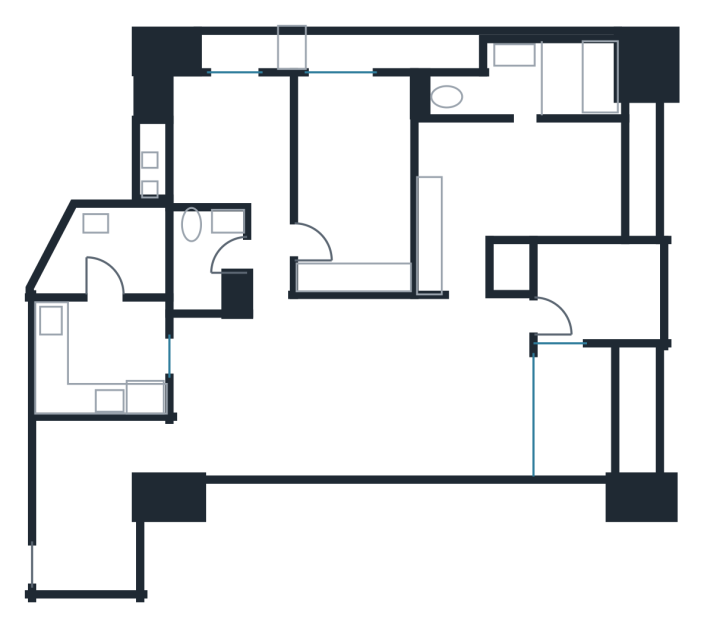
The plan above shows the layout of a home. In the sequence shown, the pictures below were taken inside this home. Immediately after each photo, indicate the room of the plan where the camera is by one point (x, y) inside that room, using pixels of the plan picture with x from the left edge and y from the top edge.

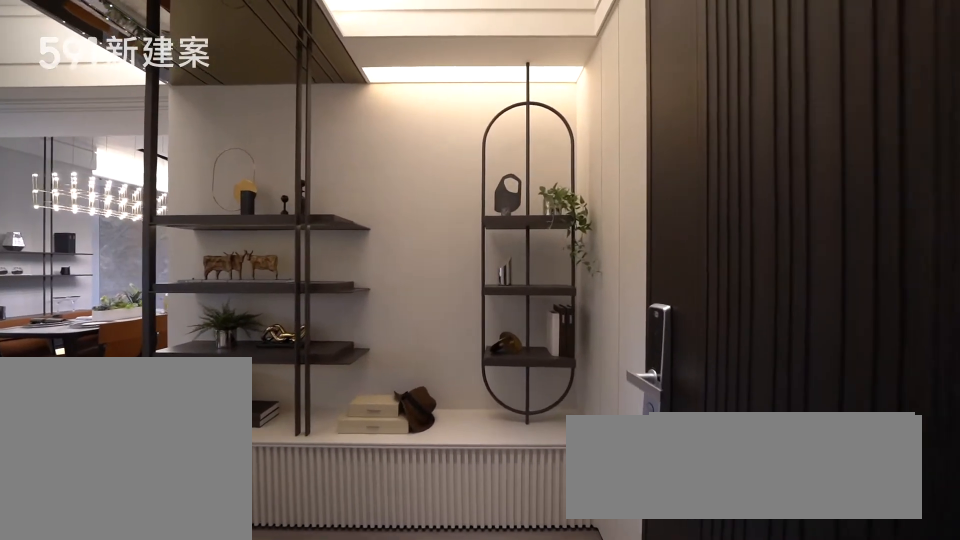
(84, 528)
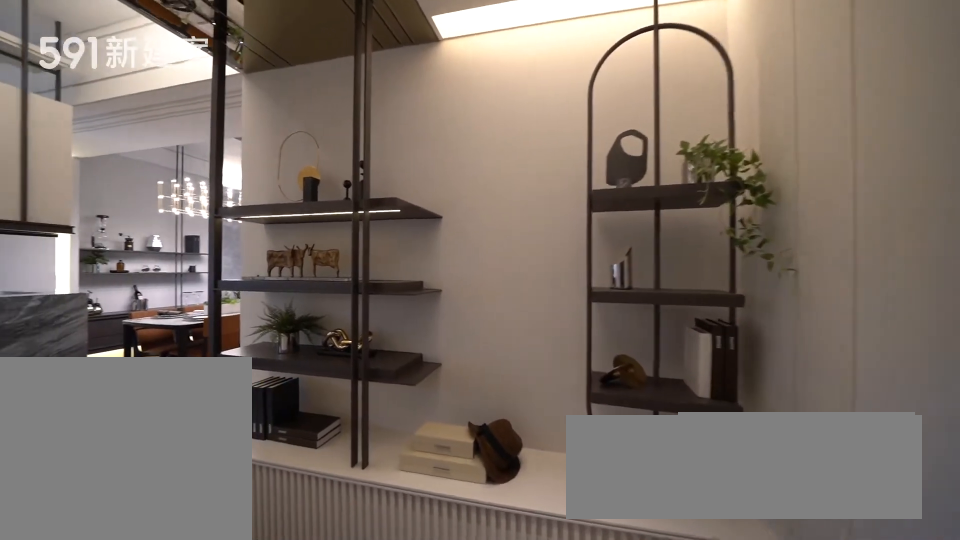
(84, 528)
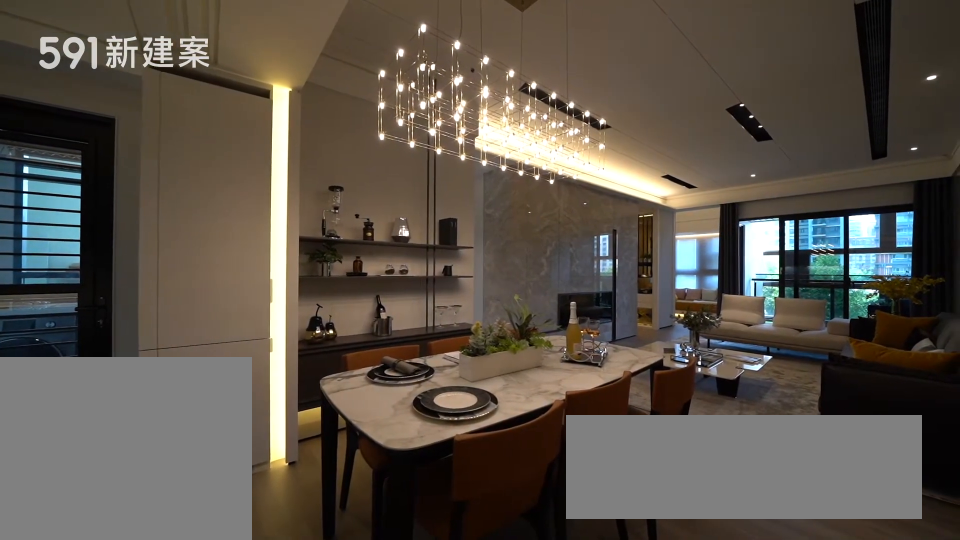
(247, 393)
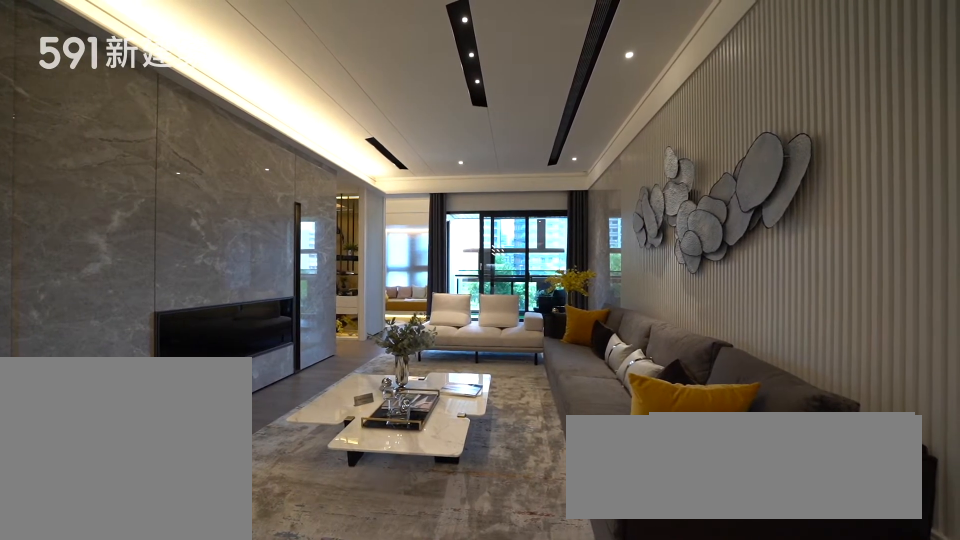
(420, 387)
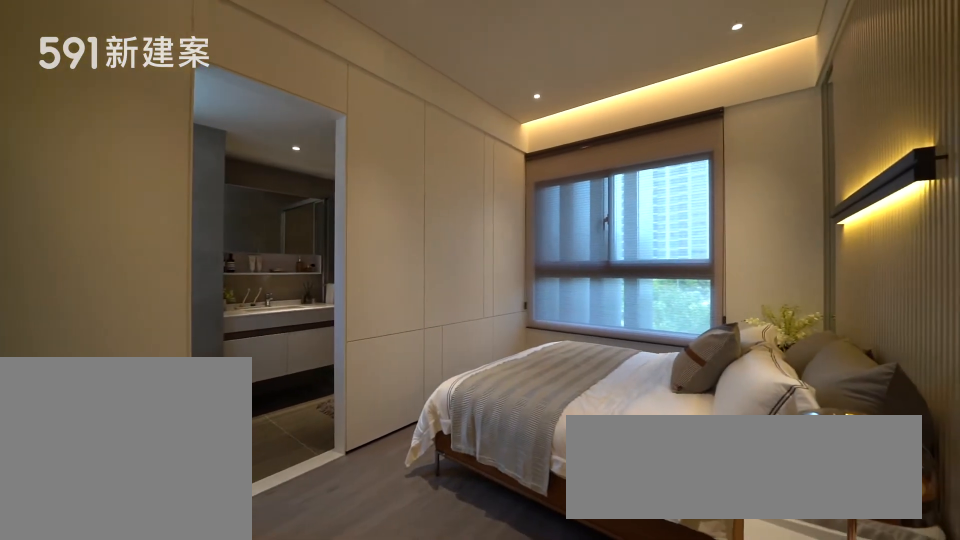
(514, 188)
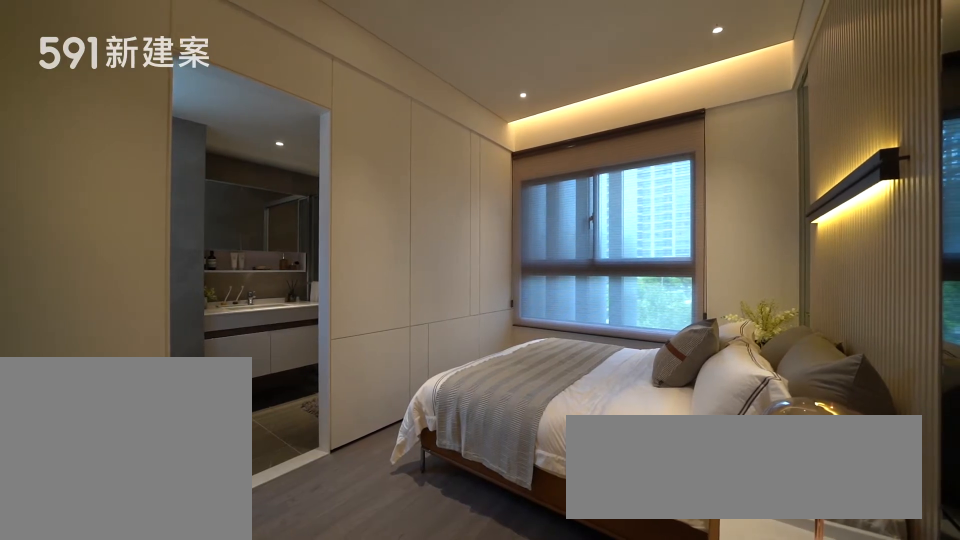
(514, 188)
